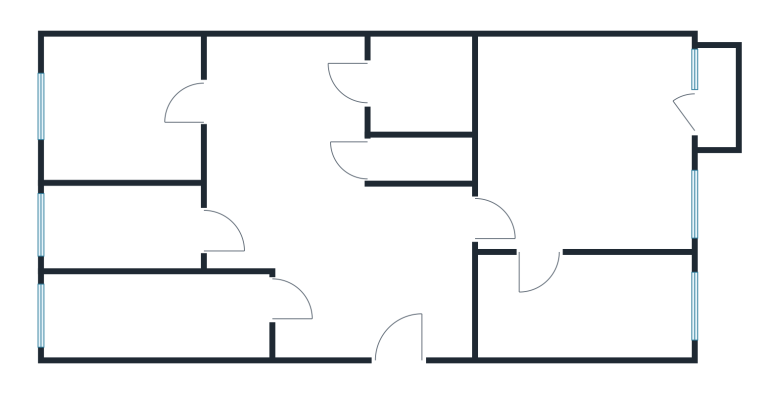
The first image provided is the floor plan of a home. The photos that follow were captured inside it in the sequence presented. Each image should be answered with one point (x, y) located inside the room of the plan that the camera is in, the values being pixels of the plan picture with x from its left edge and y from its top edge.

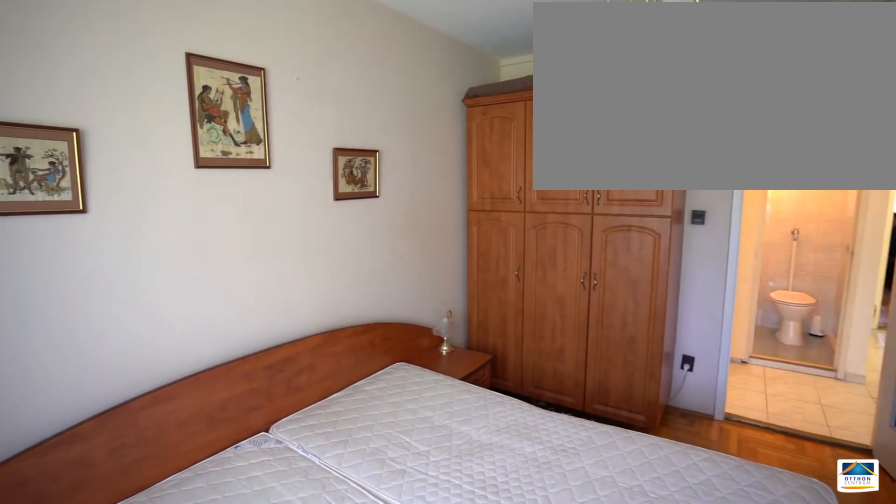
(112, 119)
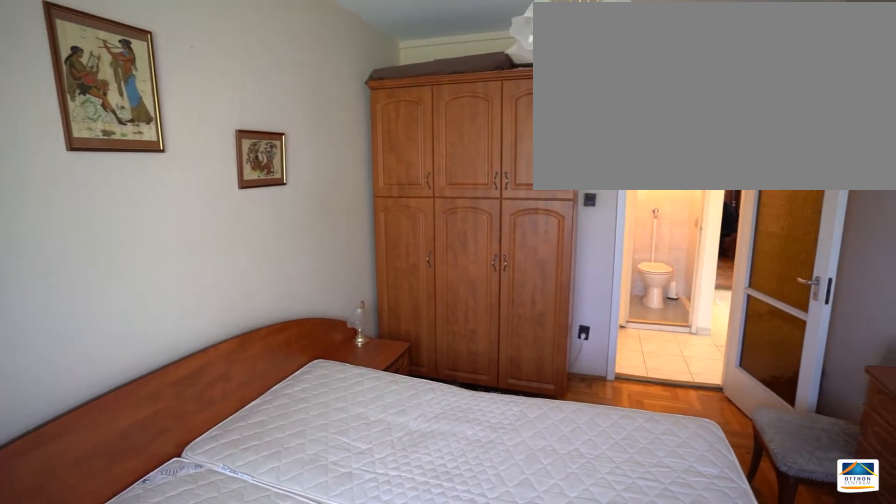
(112, 119)
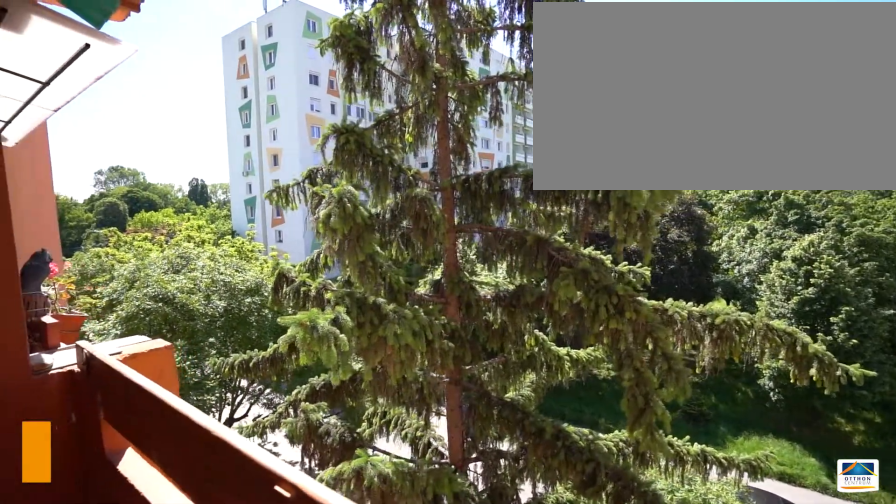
(716, 92)
